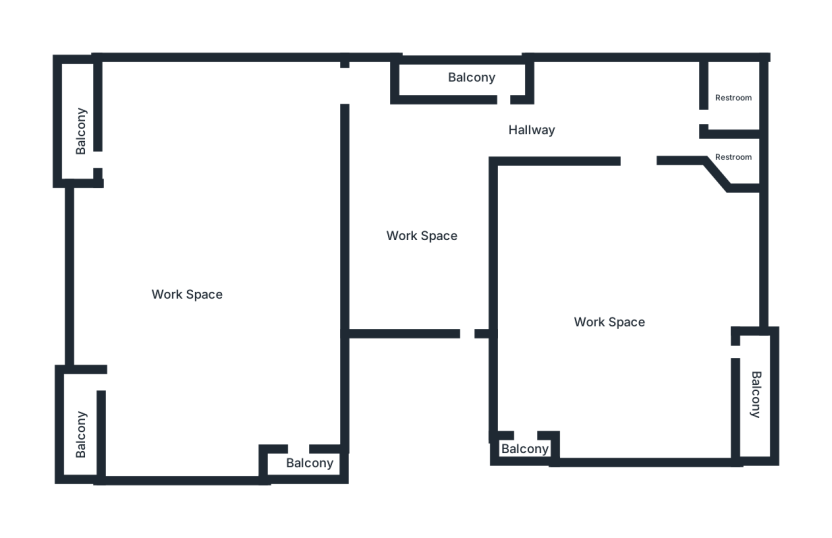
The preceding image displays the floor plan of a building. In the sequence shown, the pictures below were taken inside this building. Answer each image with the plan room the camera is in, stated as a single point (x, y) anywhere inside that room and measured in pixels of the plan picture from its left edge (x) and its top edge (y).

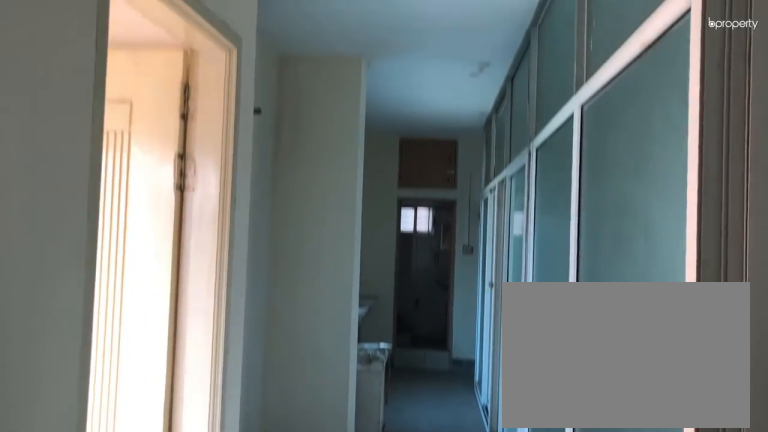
(421, 236)
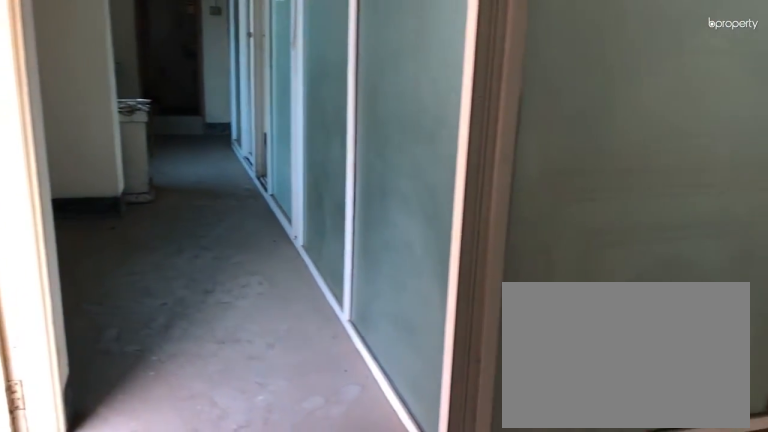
(421, 236)
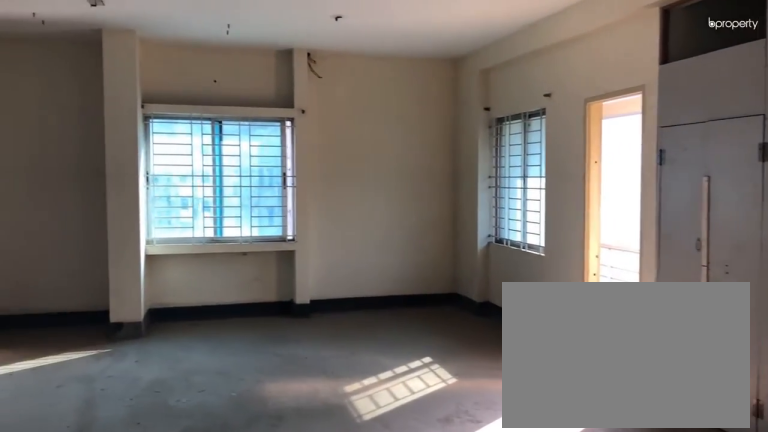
(187, 297)
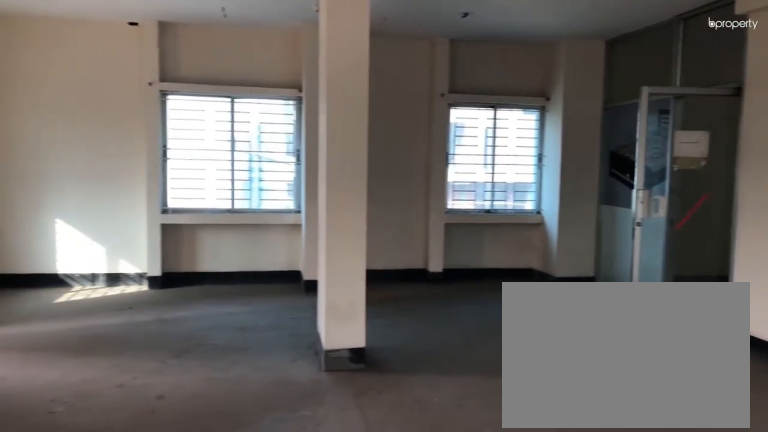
(187, 297)
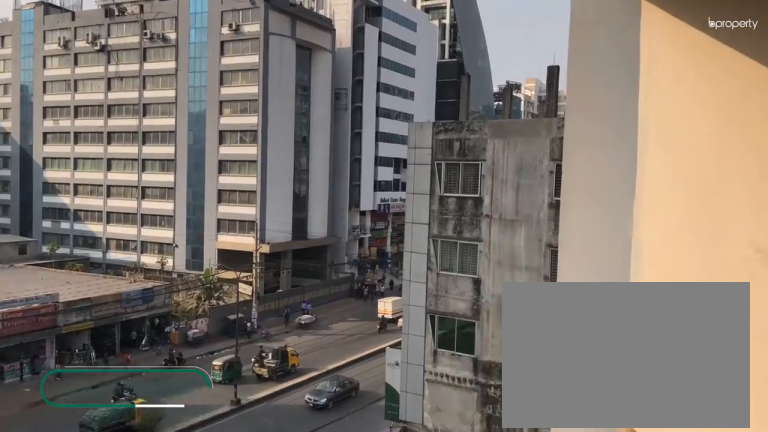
(77, 128)
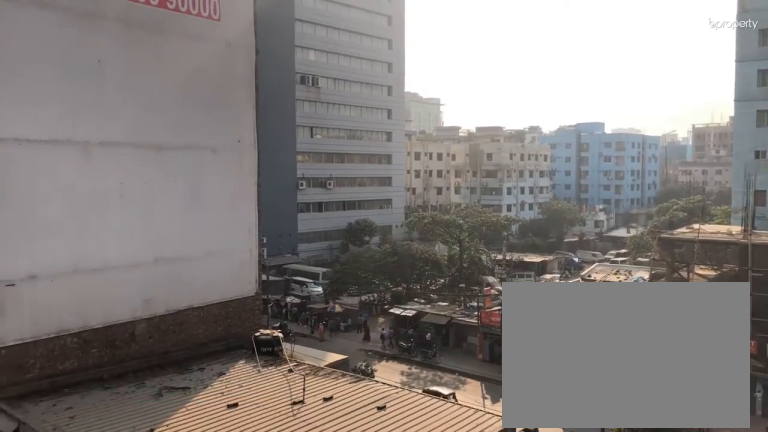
(84, 418)
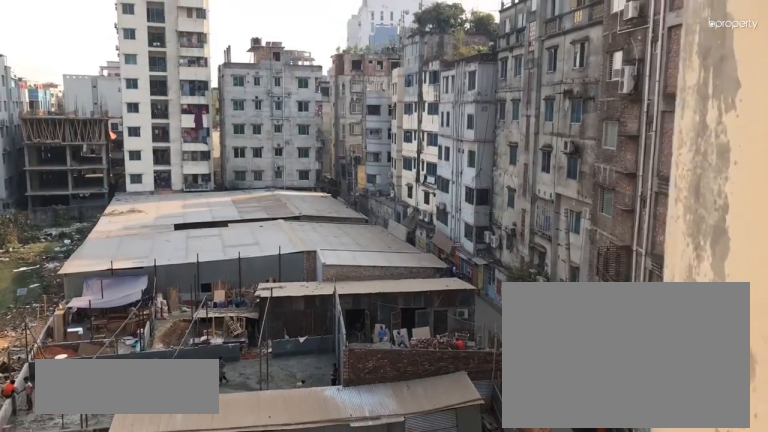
(310, 461)
